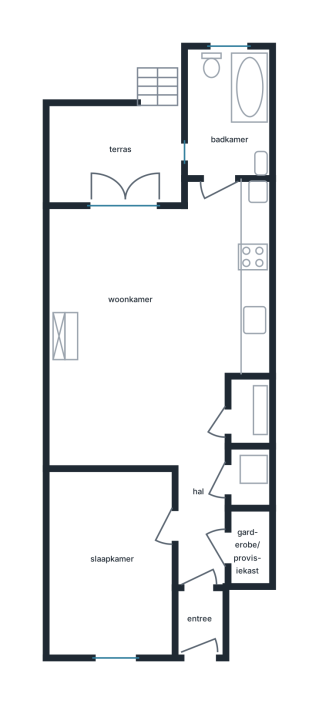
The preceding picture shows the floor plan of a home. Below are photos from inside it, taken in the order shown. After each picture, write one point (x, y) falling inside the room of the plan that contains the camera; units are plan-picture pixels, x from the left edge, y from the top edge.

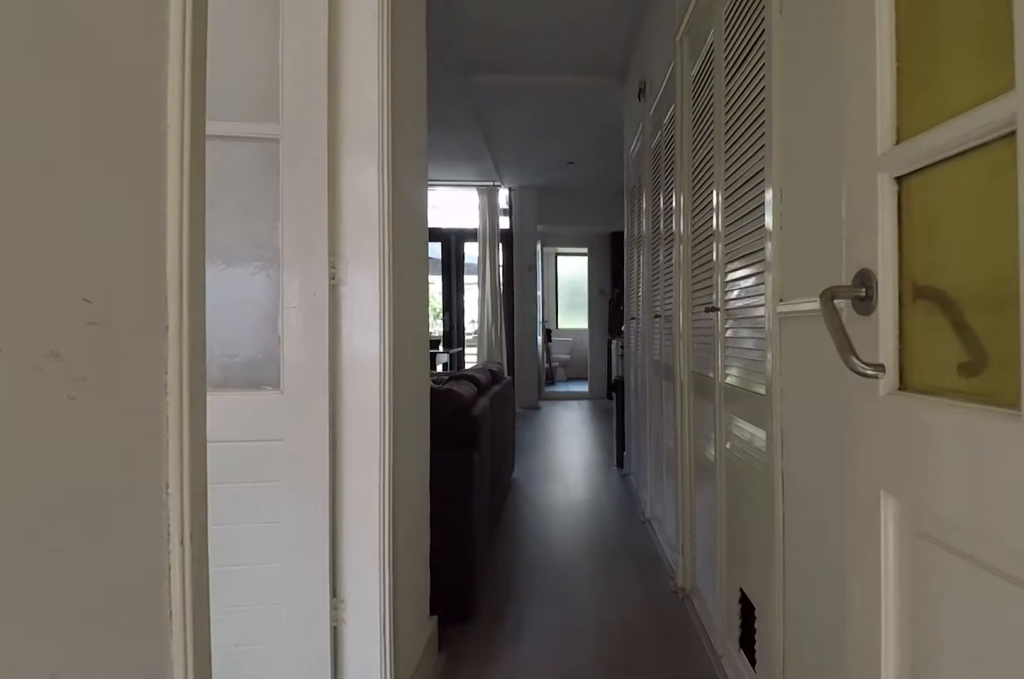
(201, 558)
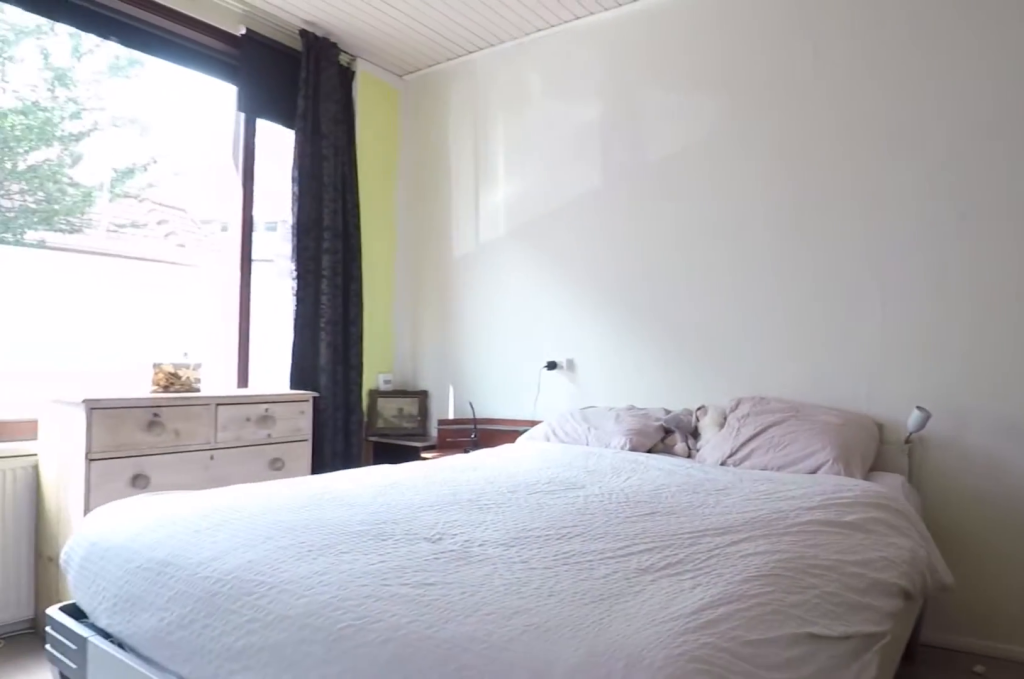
(111, 562)
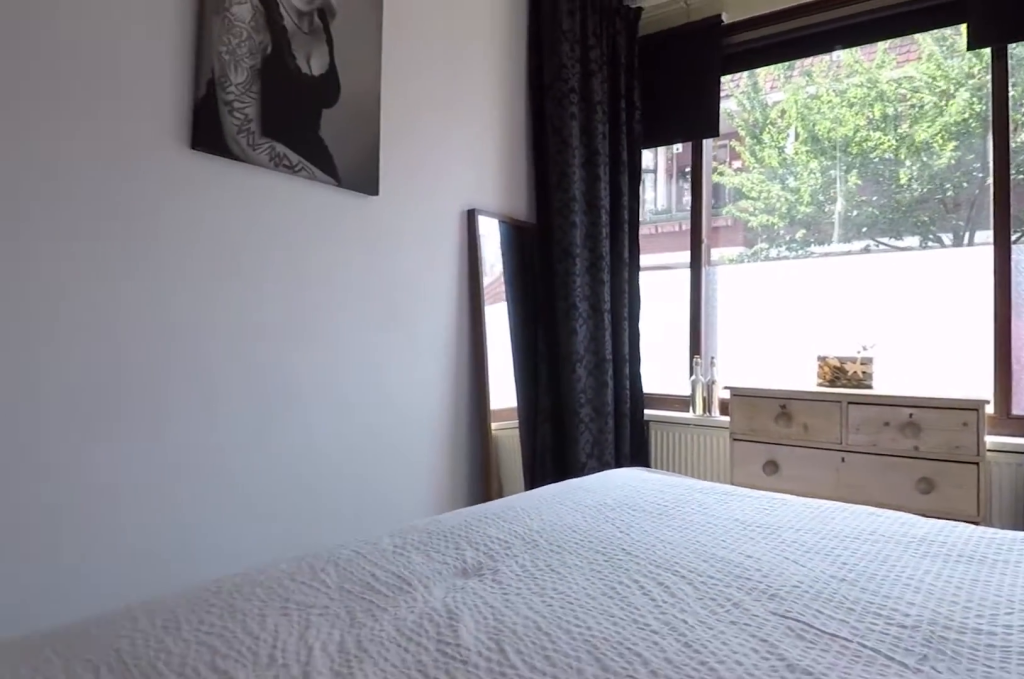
(111, 562)
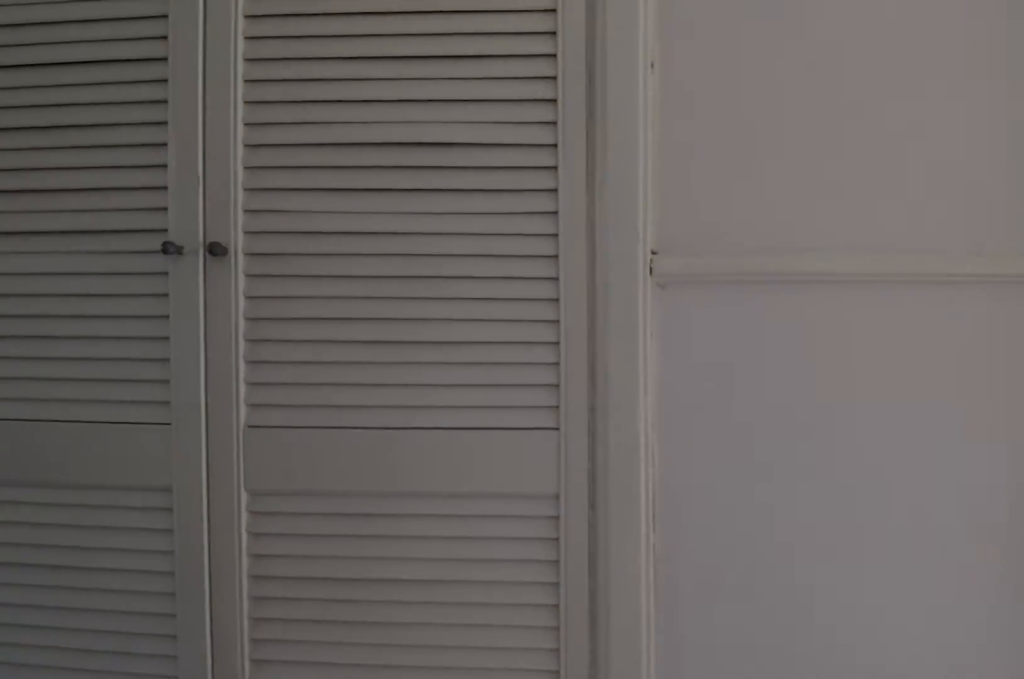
(201, 558)
